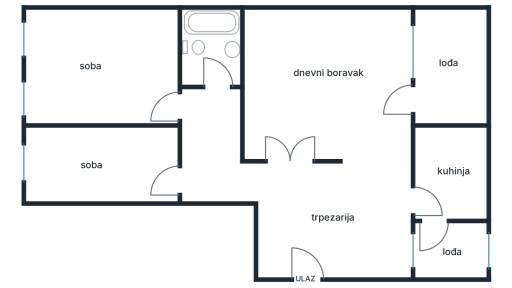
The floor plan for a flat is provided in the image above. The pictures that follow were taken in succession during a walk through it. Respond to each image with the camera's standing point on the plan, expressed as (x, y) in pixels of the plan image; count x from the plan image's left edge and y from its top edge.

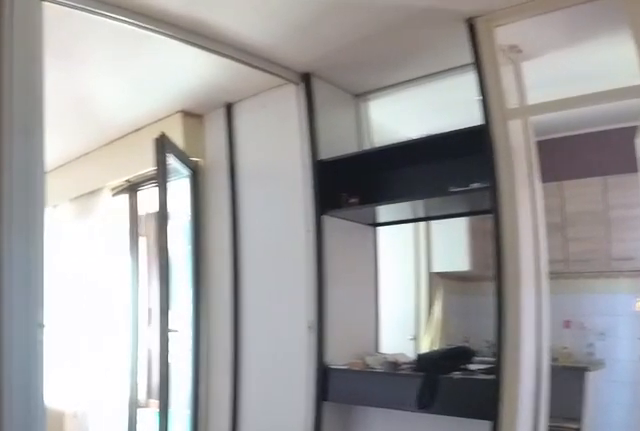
(305, 264)
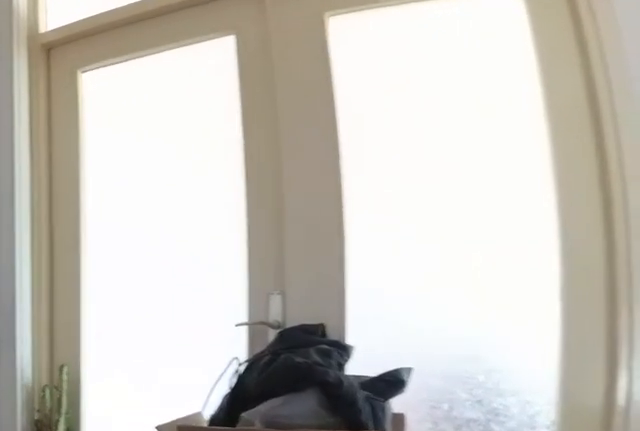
(299, 224)
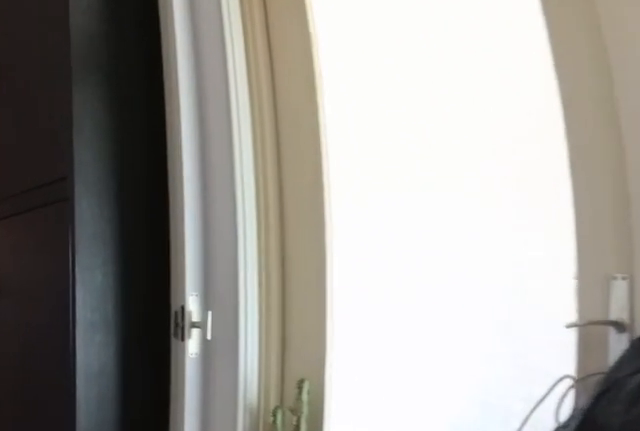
(289, 196)
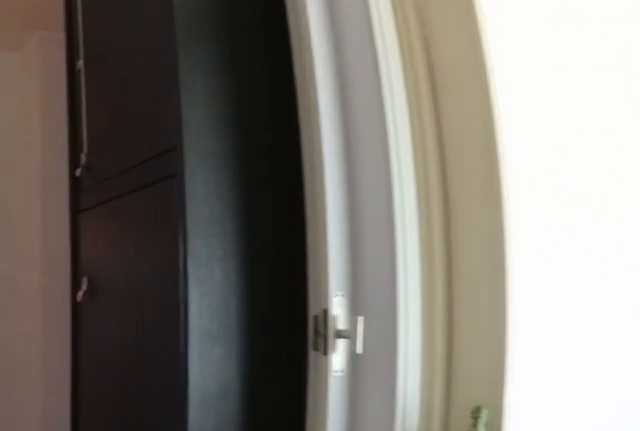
(282, 184)
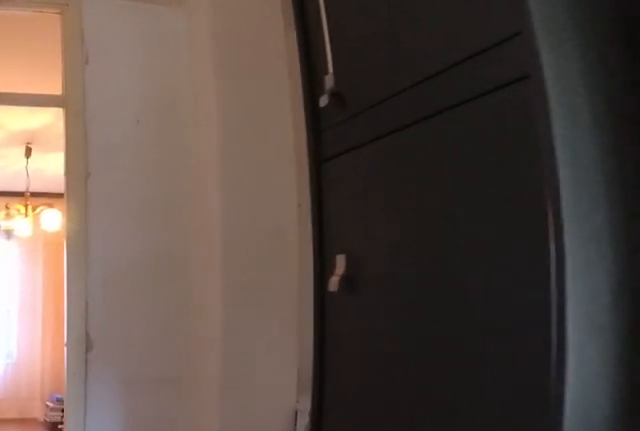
(273, 181)
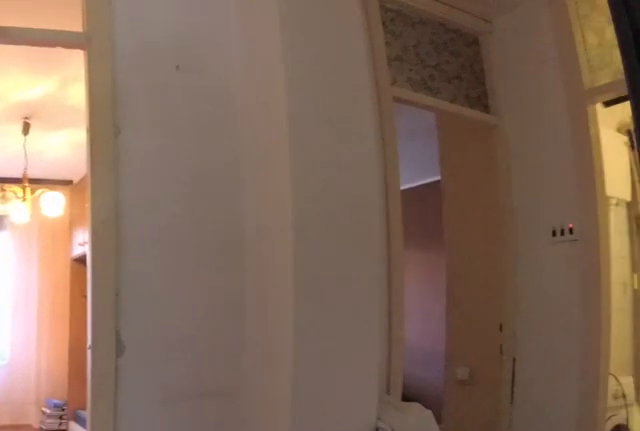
(252, 186)
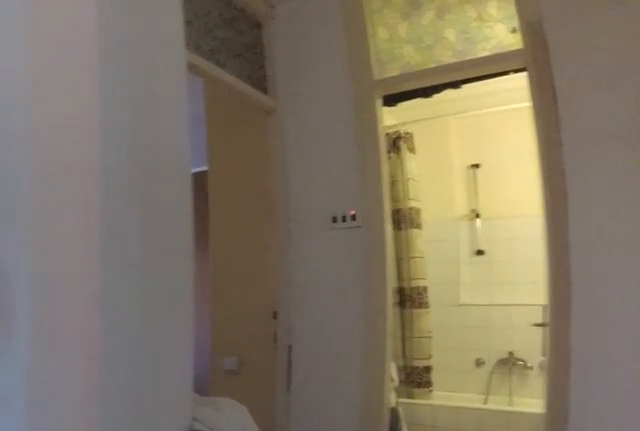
(219, 186)
